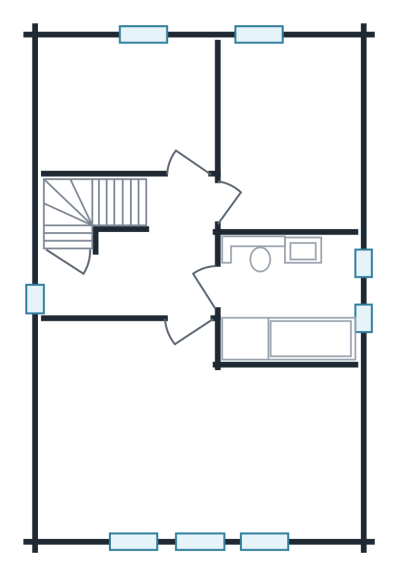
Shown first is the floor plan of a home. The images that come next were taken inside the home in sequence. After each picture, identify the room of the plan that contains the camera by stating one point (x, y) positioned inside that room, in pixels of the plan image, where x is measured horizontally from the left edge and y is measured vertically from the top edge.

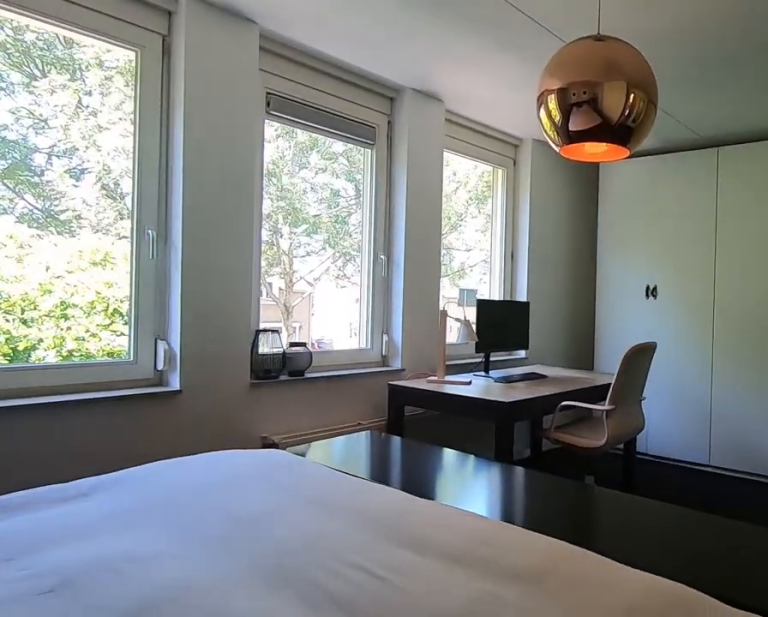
(189, 437)
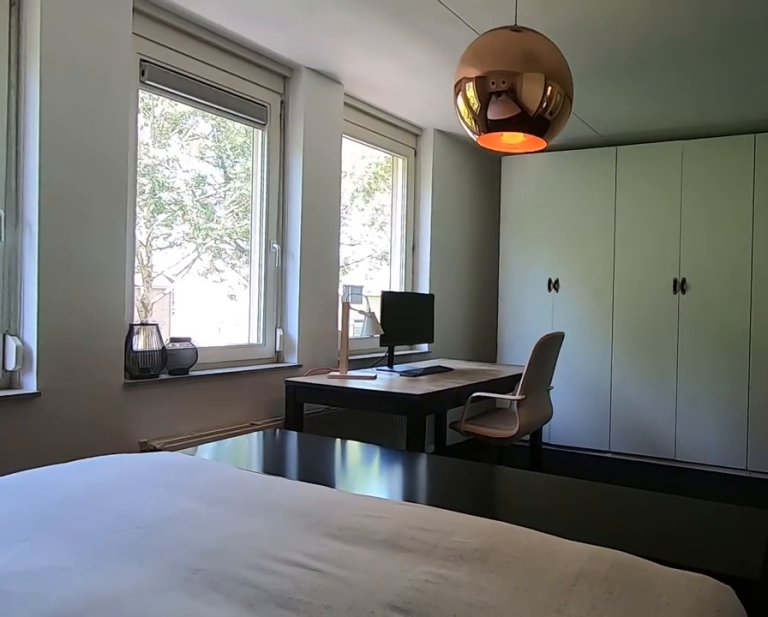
(189, 437)
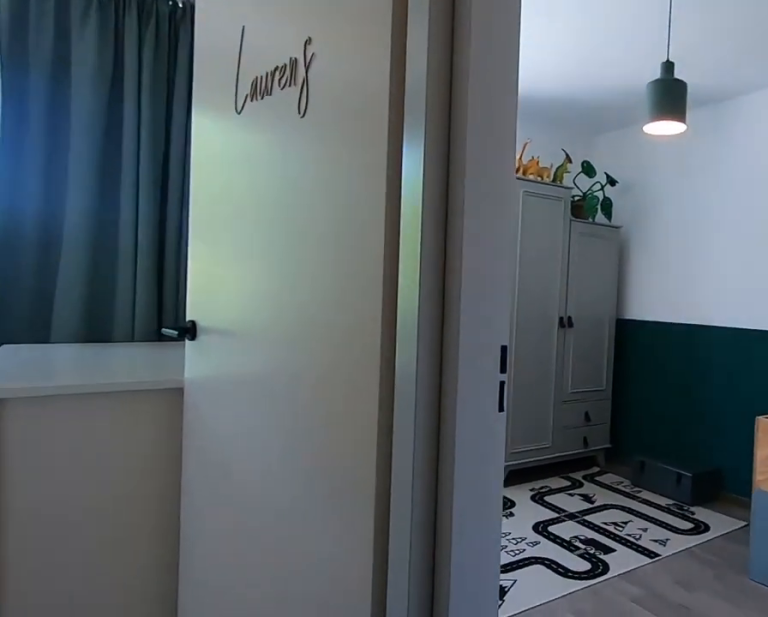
(143, 260)
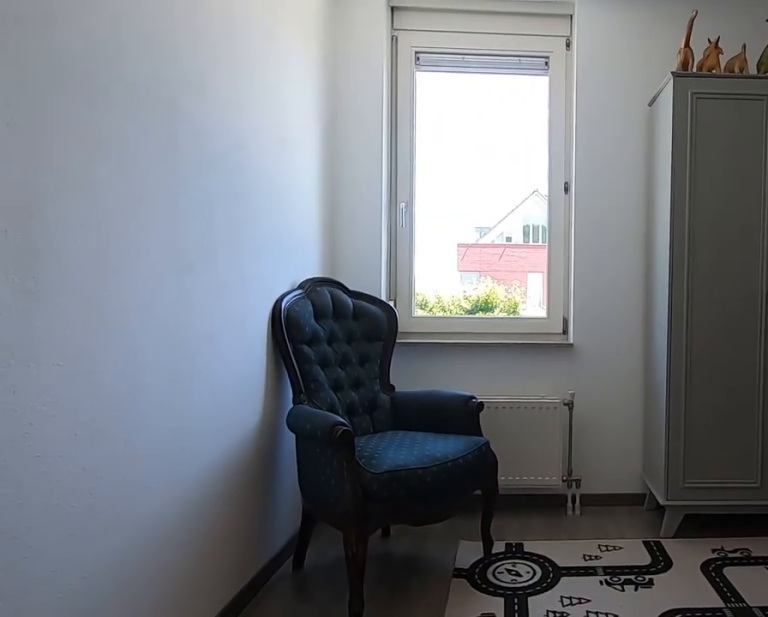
(287, 135)
